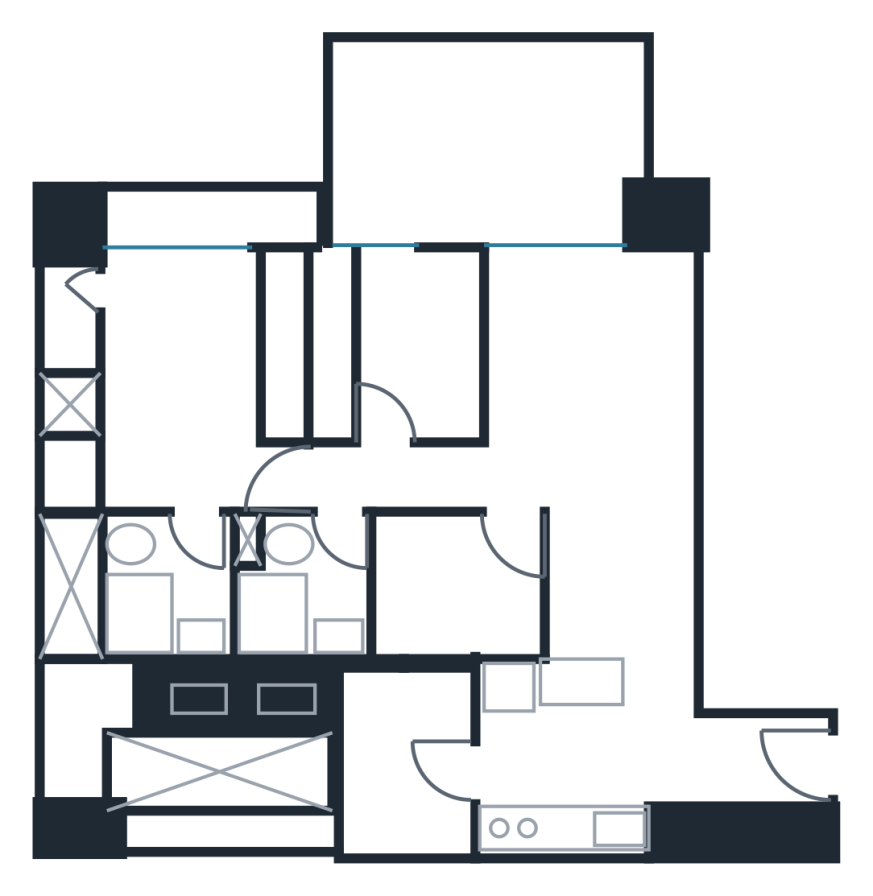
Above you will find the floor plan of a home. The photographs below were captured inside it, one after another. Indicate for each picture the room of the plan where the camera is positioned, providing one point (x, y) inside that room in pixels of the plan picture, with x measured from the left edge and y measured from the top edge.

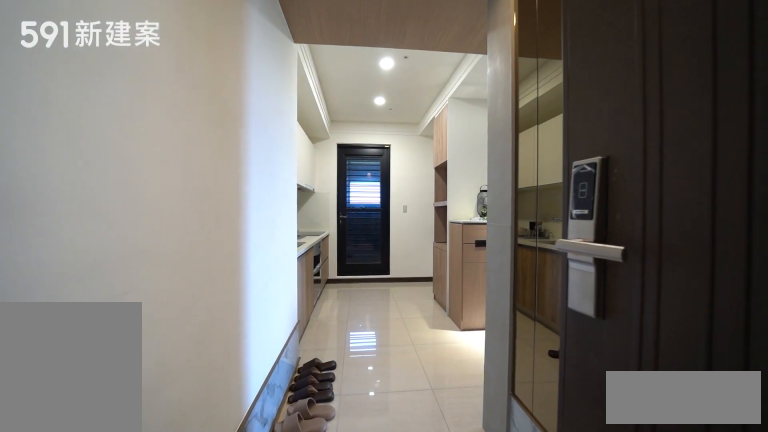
(743, 790)
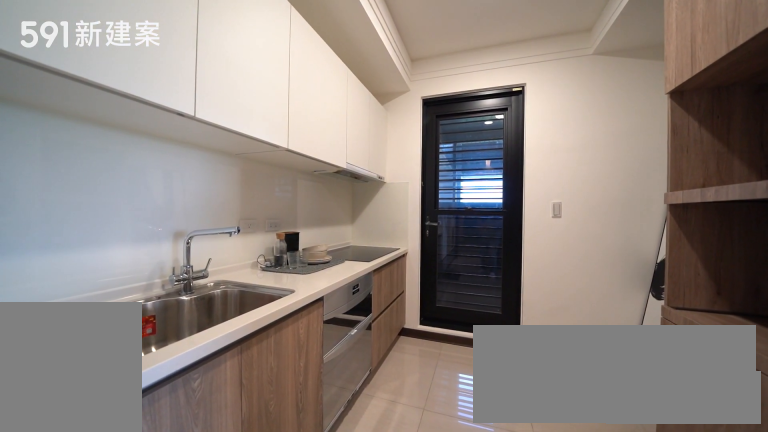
(560, 753)
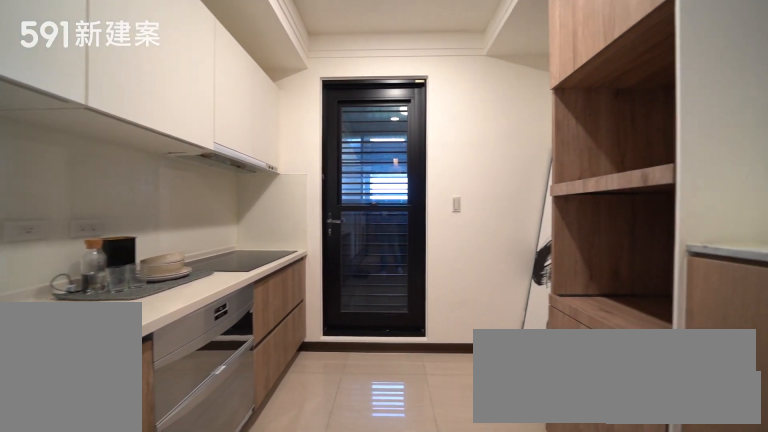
(560, 753)
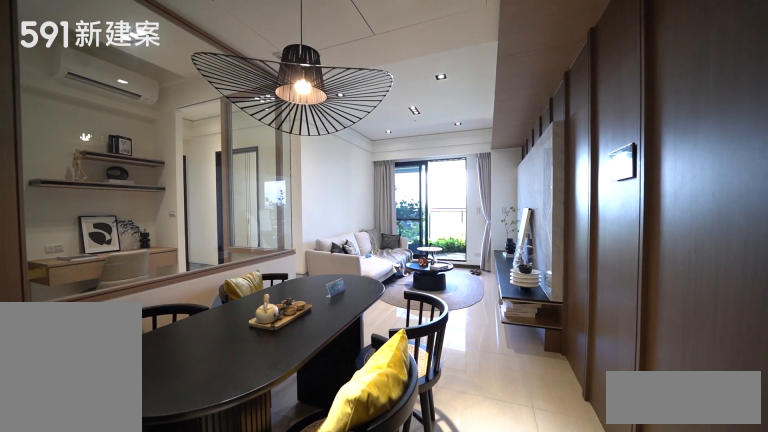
(618, 580)
